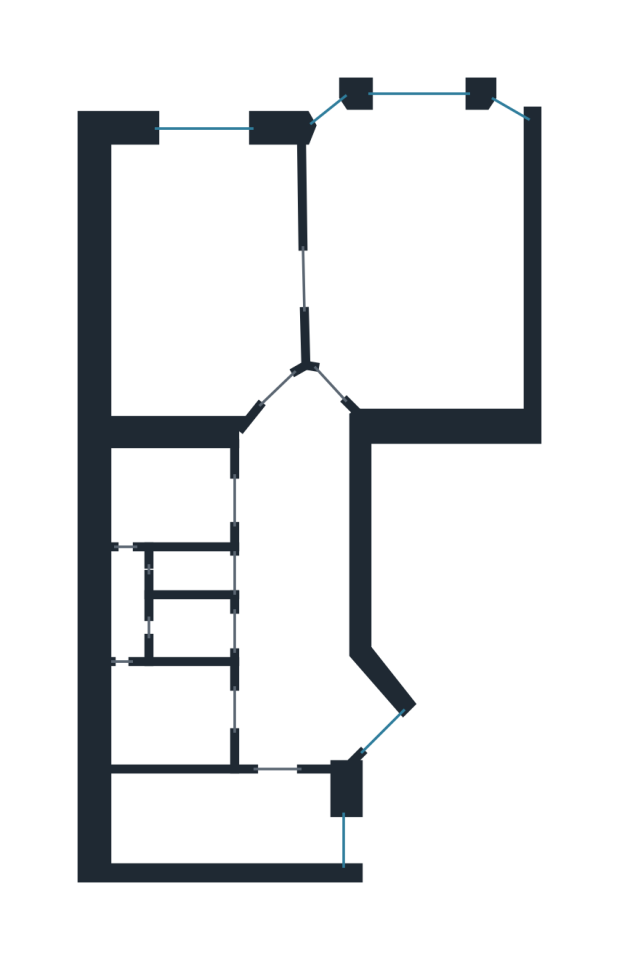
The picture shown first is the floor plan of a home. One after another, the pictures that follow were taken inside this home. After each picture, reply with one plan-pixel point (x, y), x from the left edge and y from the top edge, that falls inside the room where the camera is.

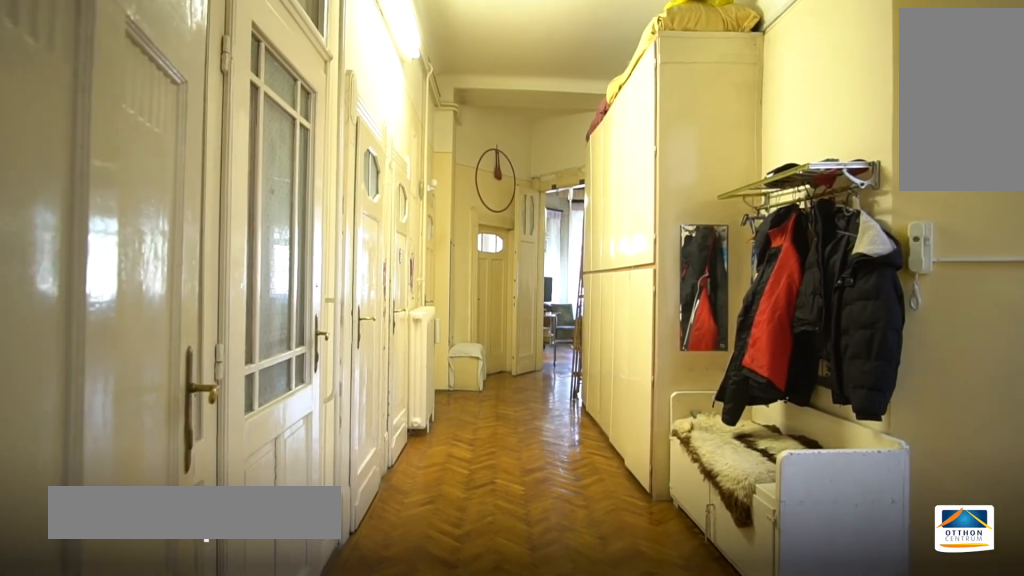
(301, 568)
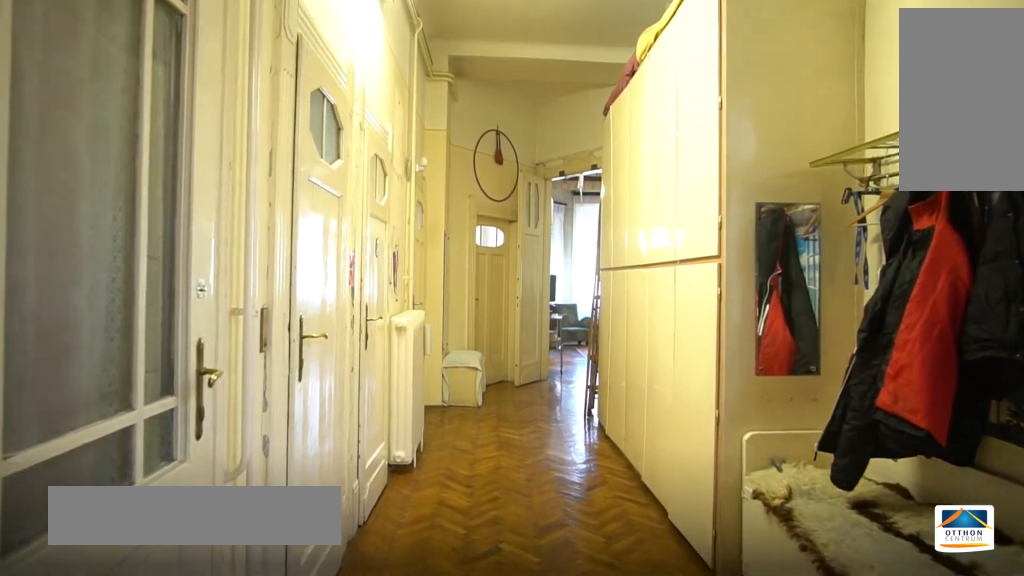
(302, 568)
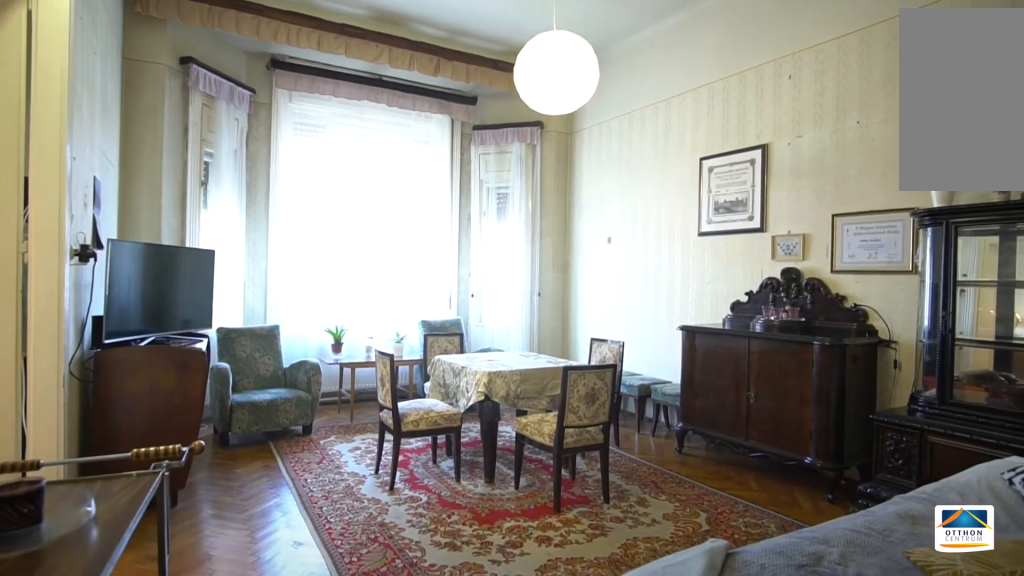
(434, 266)
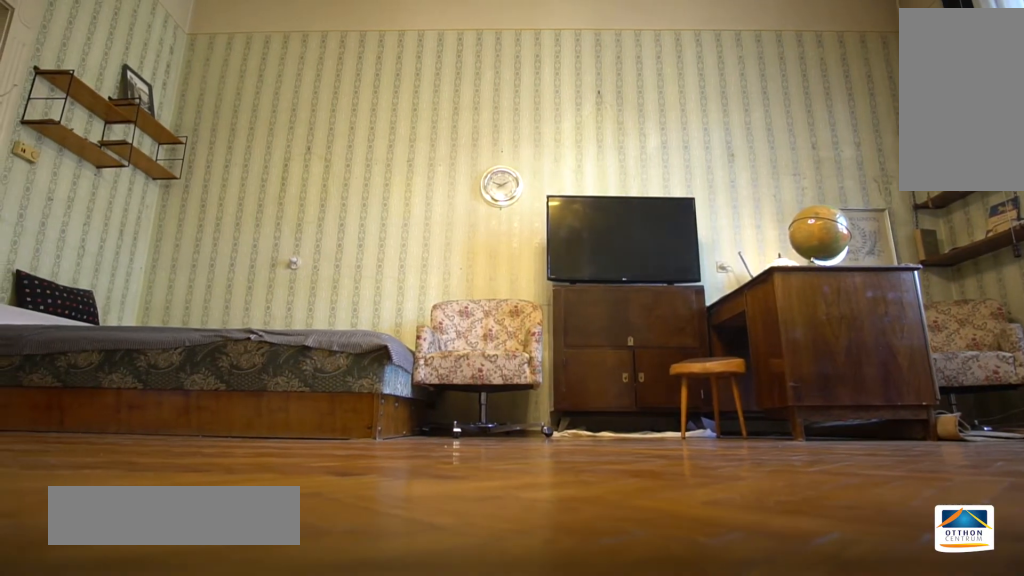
(220, 275)
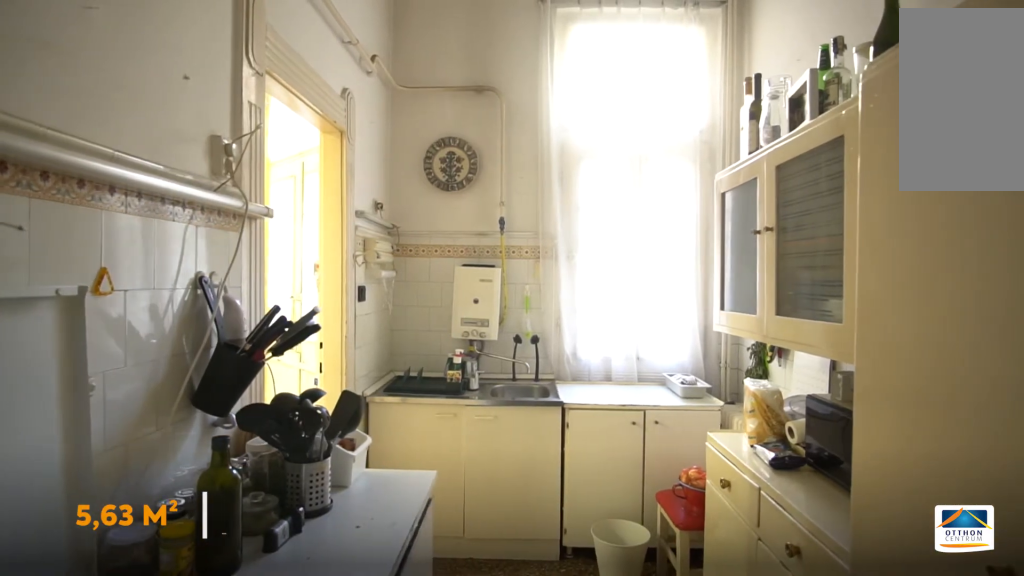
(226, 820)
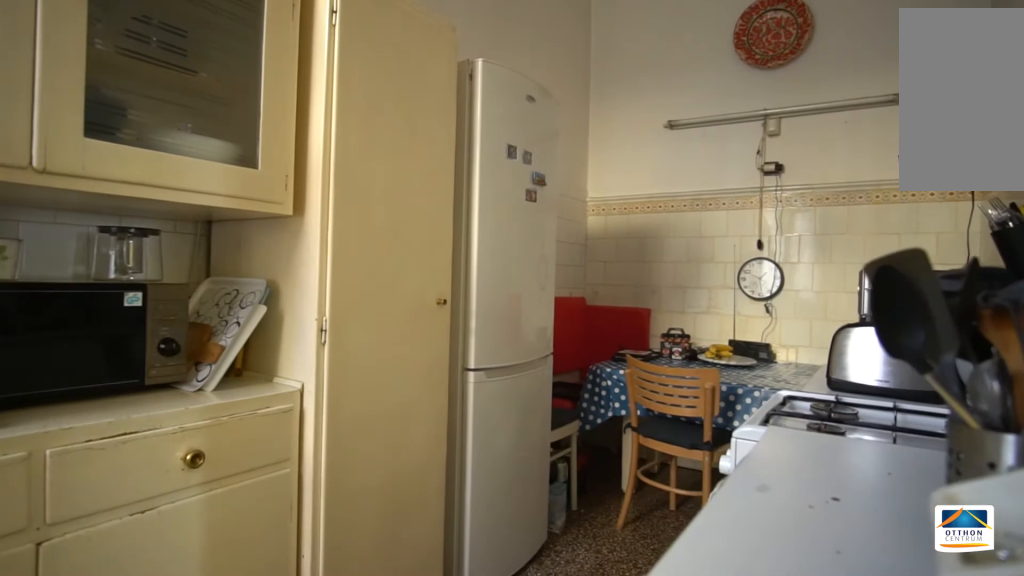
(225, 821)
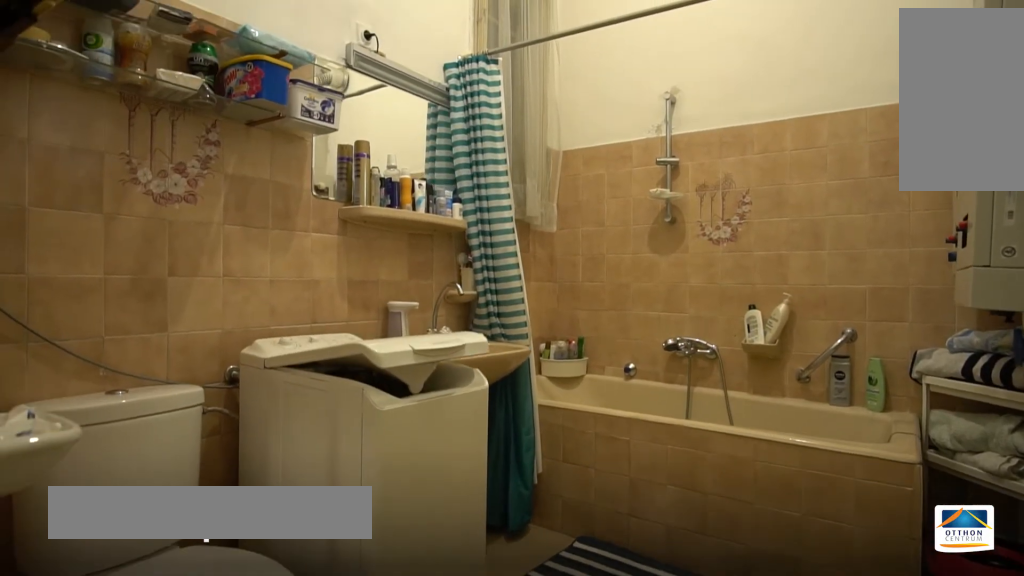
(174, 493)
